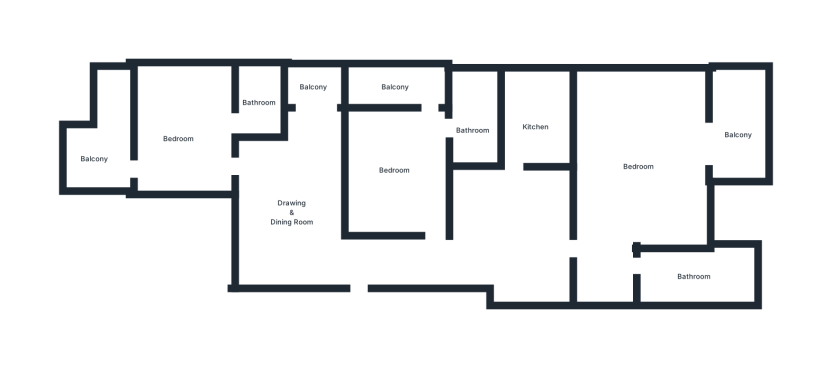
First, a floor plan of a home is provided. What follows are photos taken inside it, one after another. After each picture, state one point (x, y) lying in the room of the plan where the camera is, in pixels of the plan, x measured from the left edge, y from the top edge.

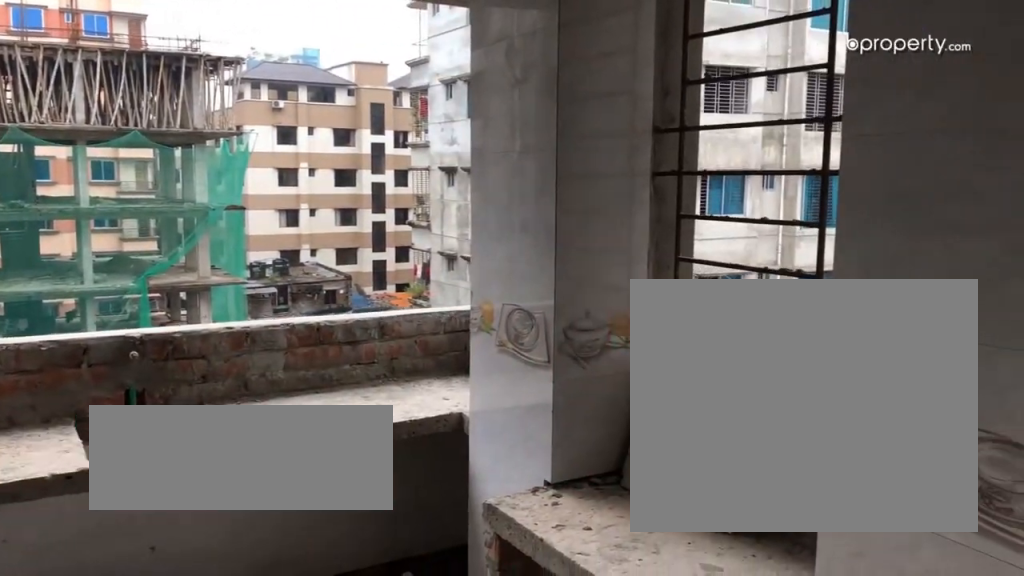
(535, 128)
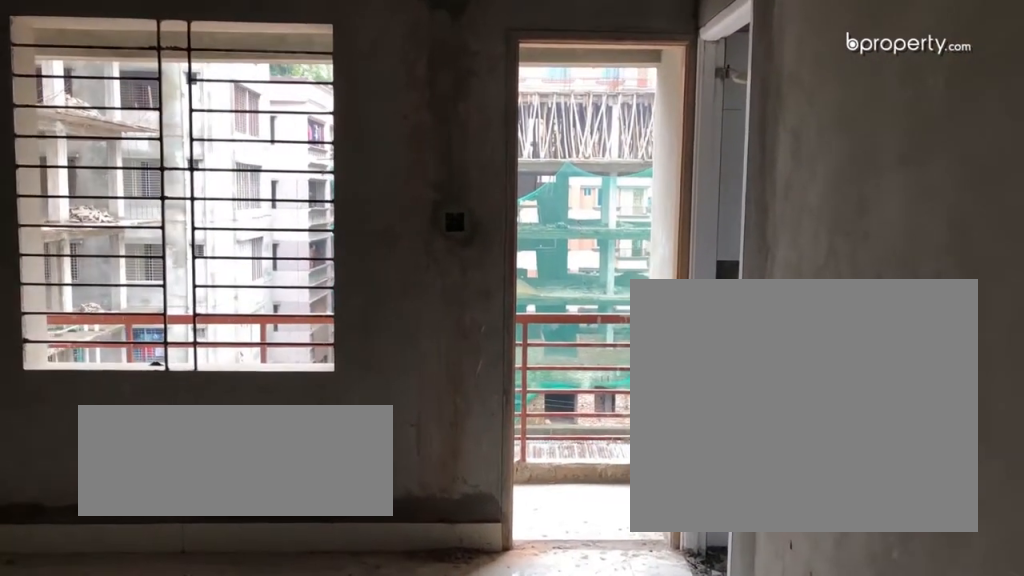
(397, 171)
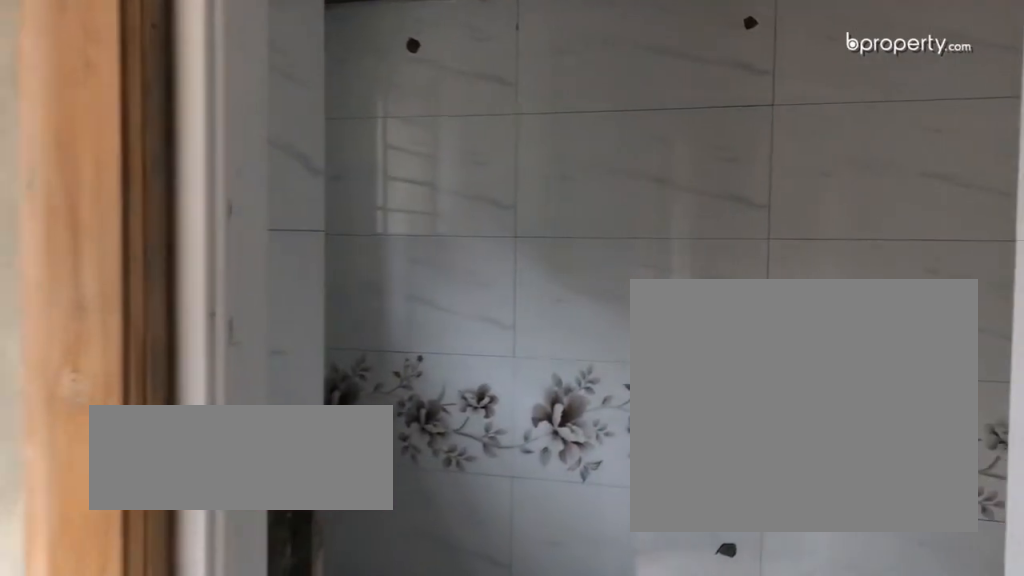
(472, 128)
